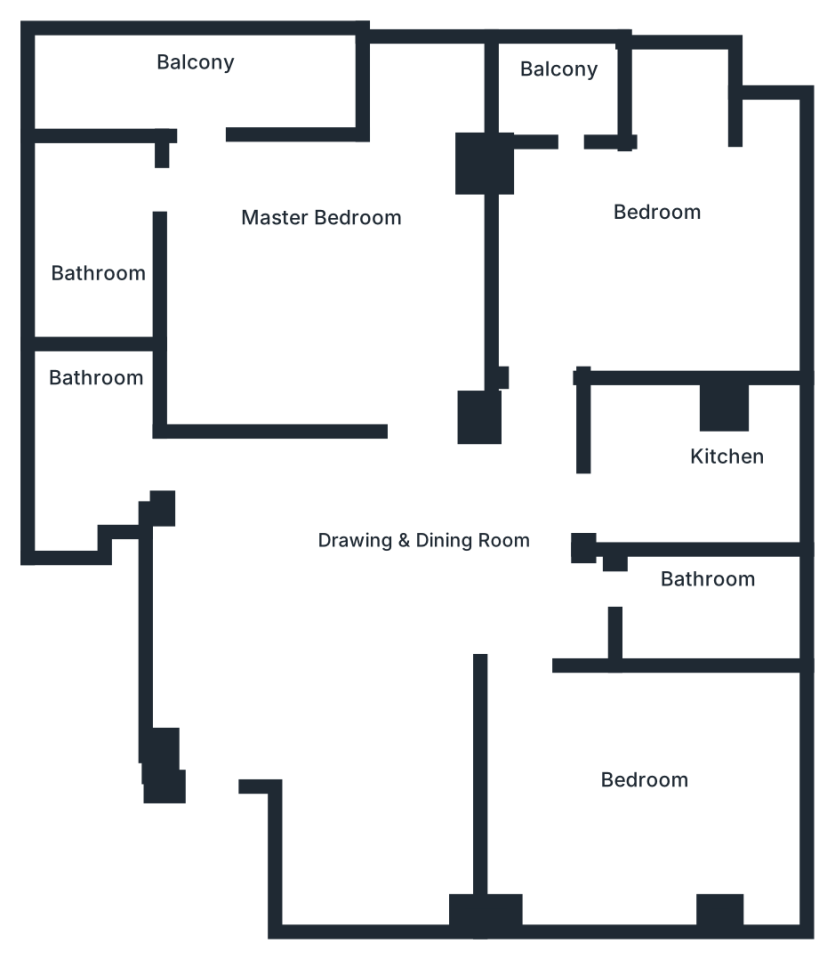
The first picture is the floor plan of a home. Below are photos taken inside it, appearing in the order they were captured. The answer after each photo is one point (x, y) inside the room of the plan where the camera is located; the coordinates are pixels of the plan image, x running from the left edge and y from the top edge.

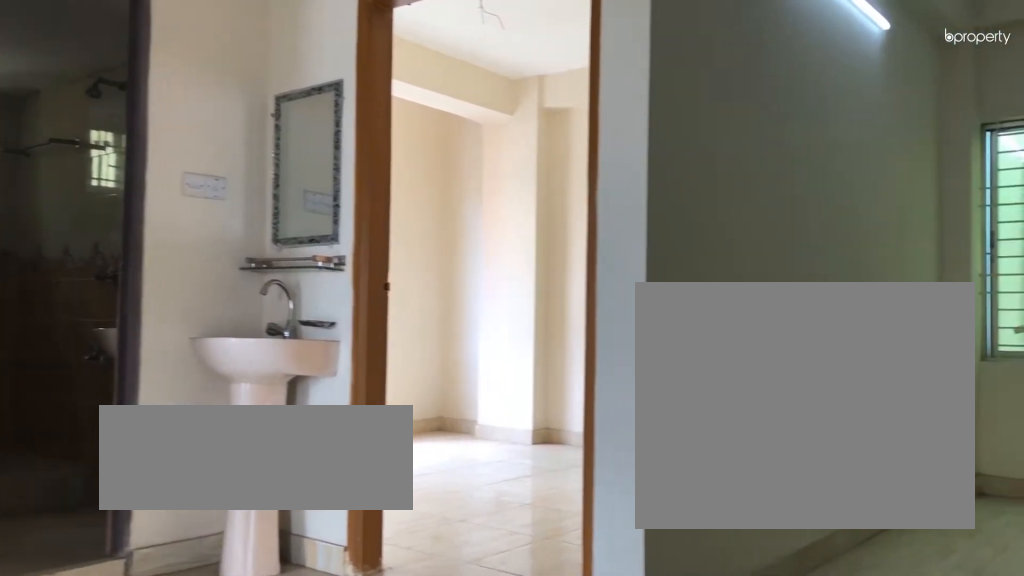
(430, 552)
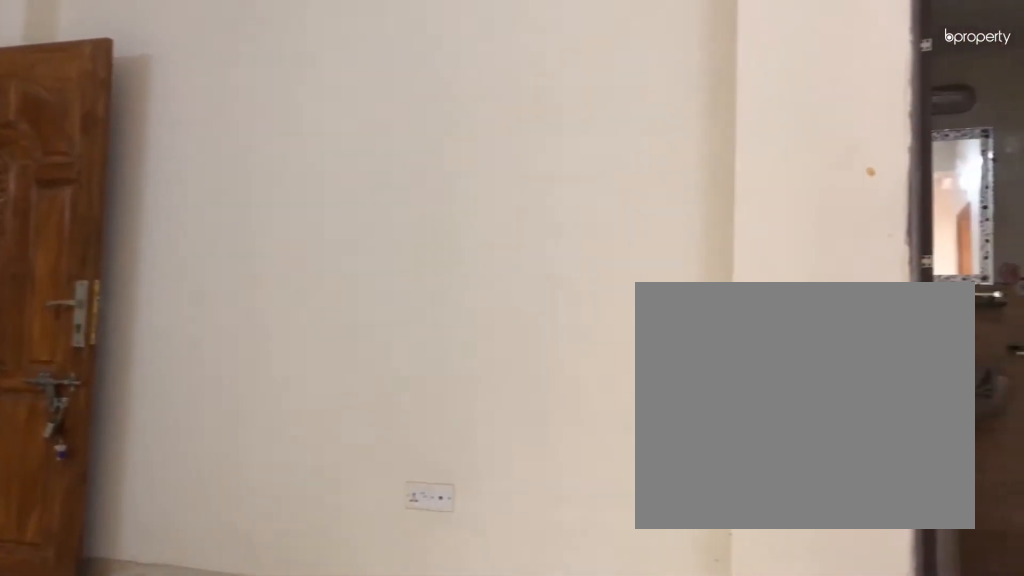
(430, 552)
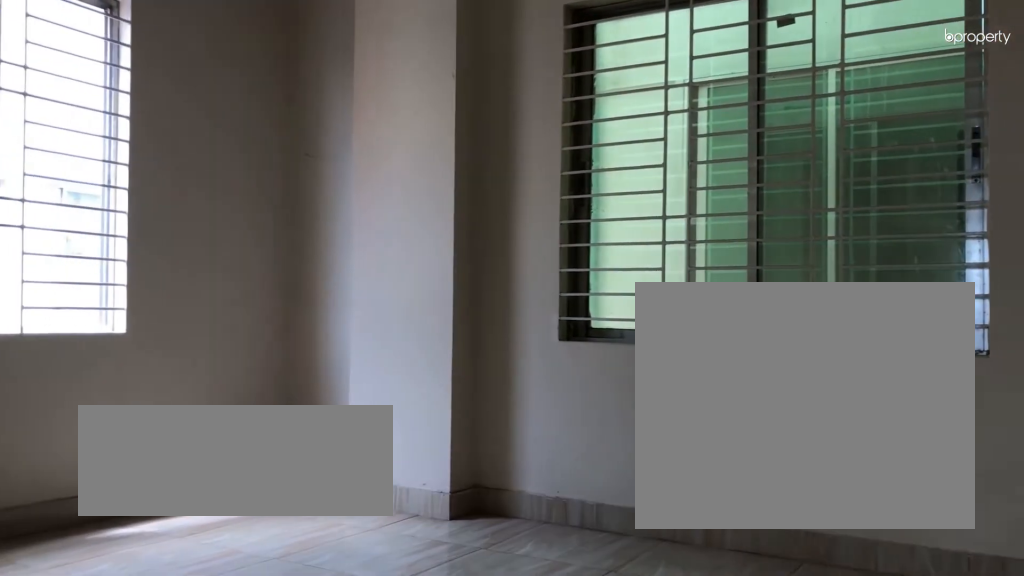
(652, 771)
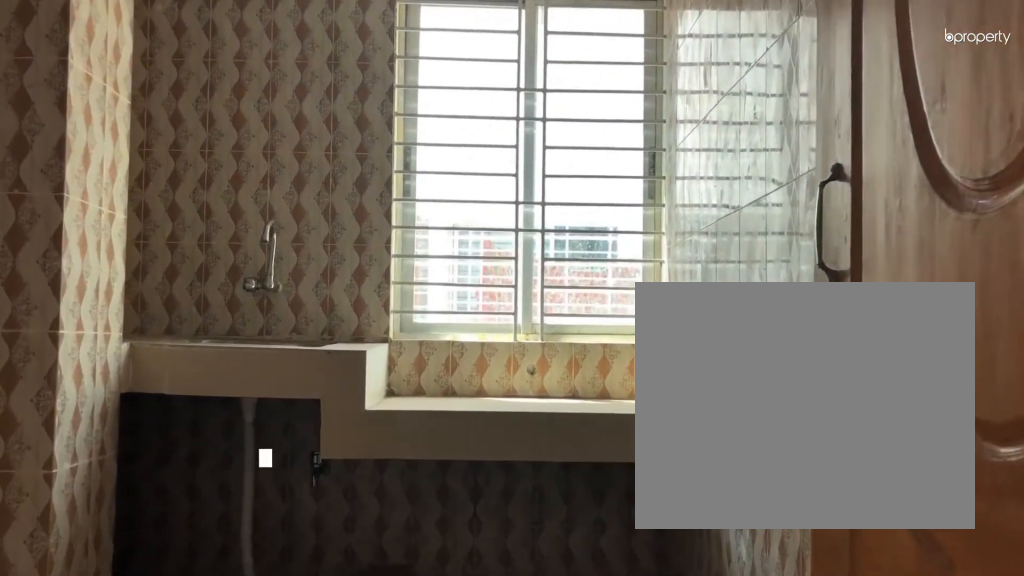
(719, 482)
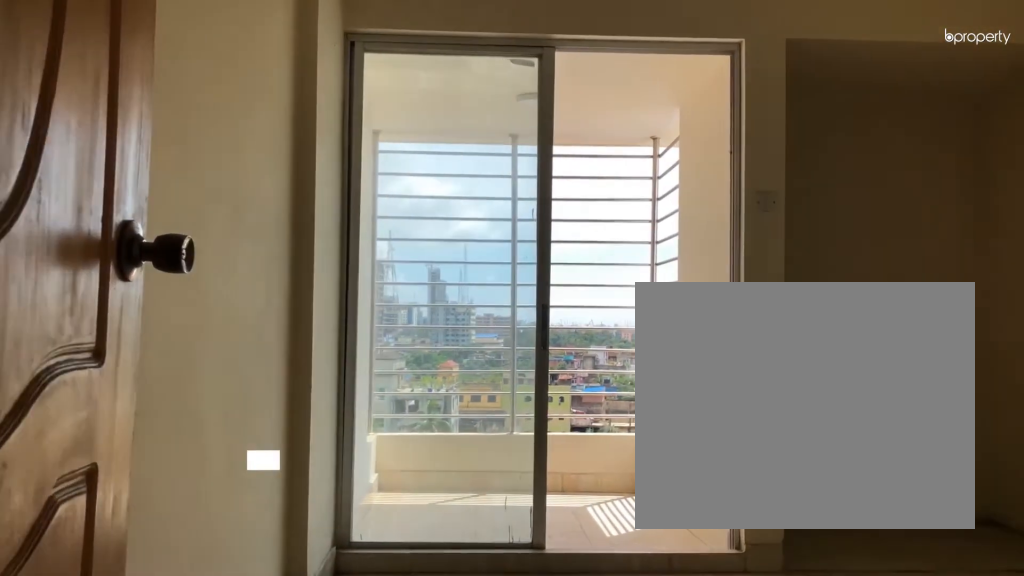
(670, 241)
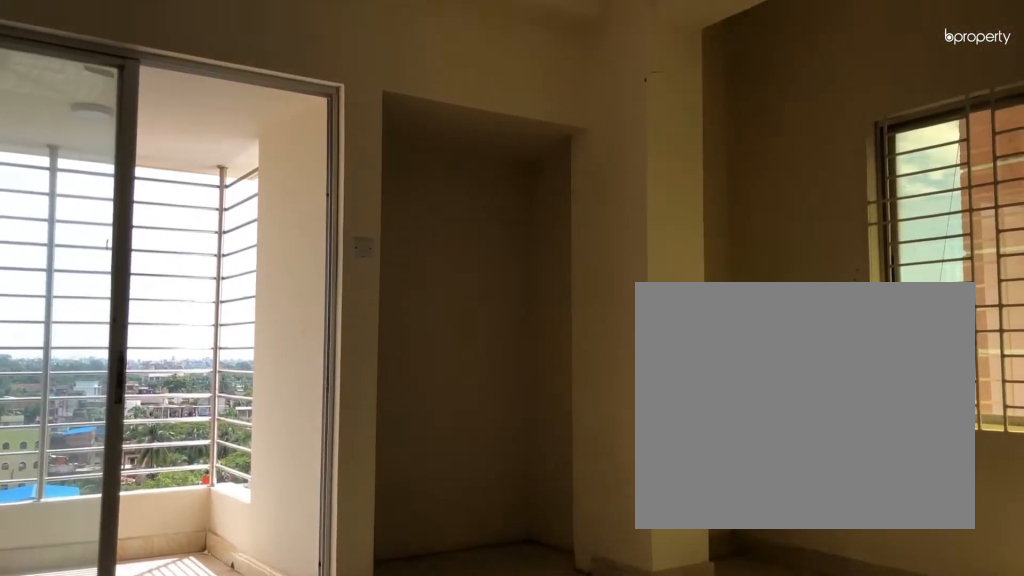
(670, 240)
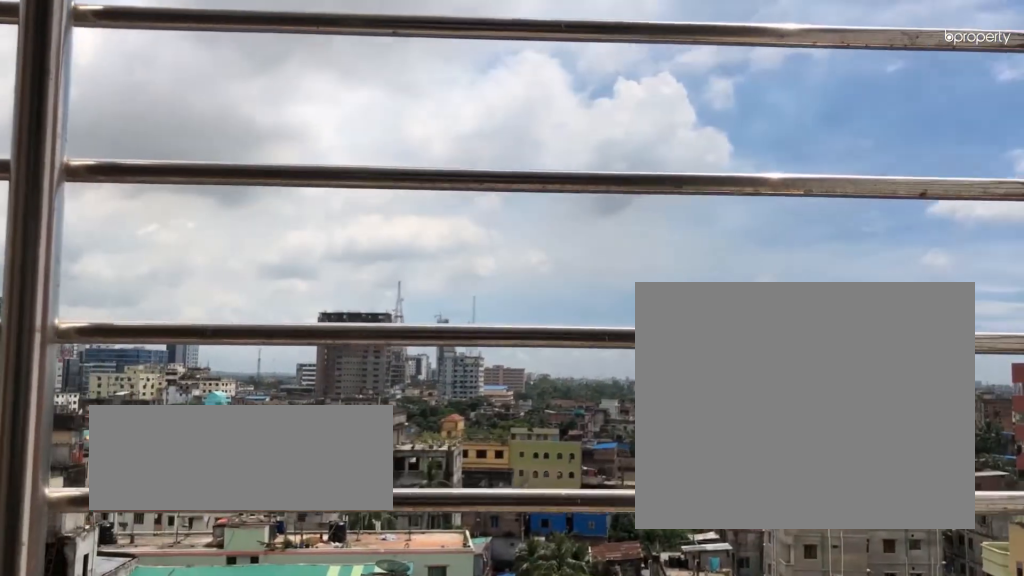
(566, 88)
